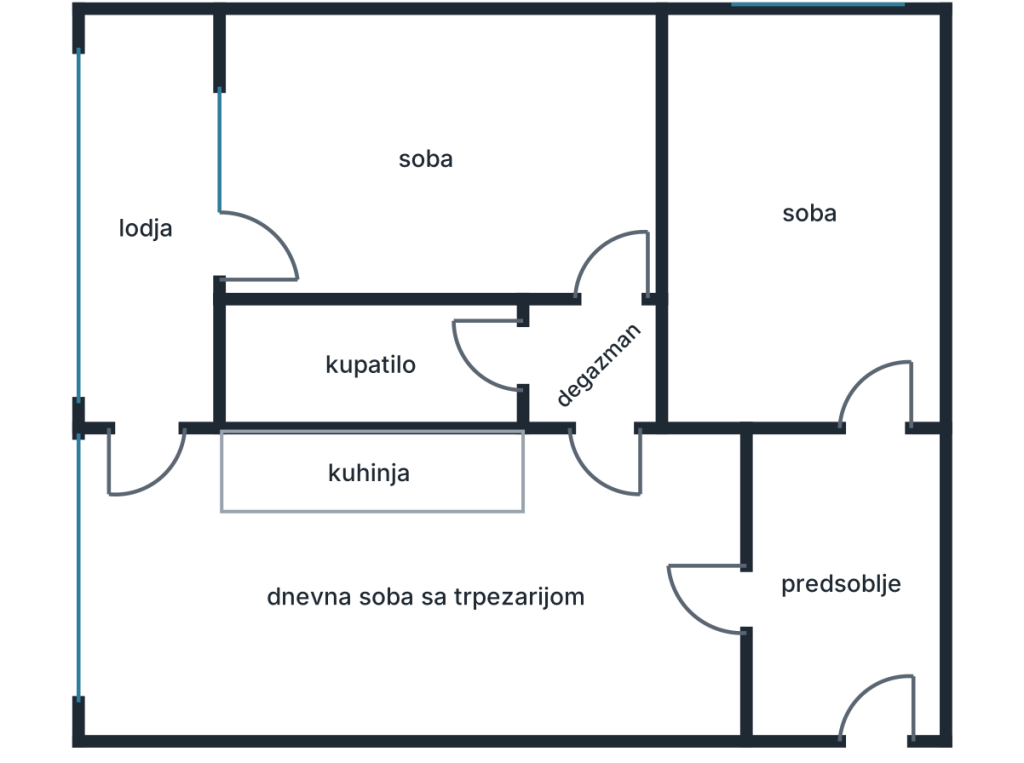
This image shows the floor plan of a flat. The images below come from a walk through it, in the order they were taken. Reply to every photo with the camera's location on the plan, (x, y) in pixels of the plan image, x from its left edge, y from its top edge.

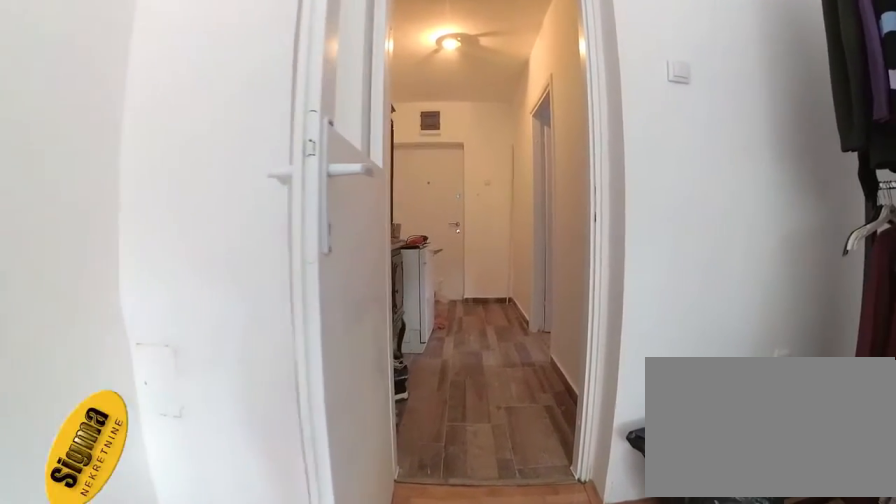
(884, 277)
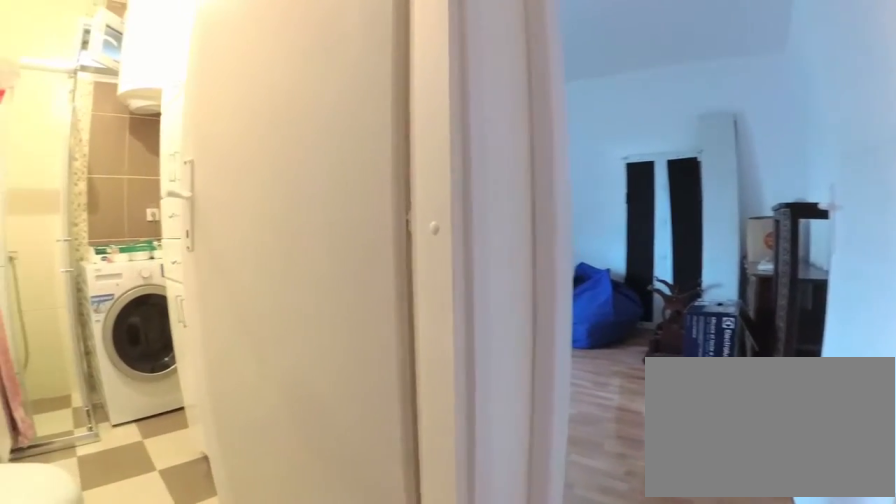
(581, 410)
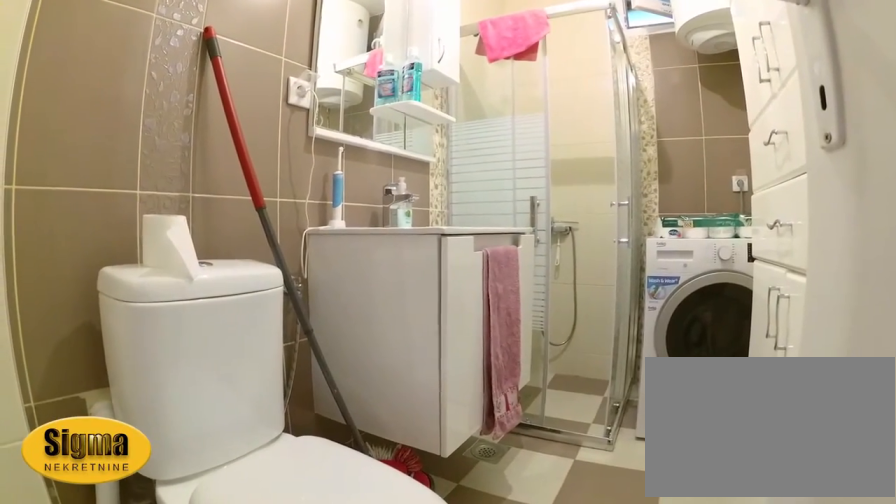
(536, 365)
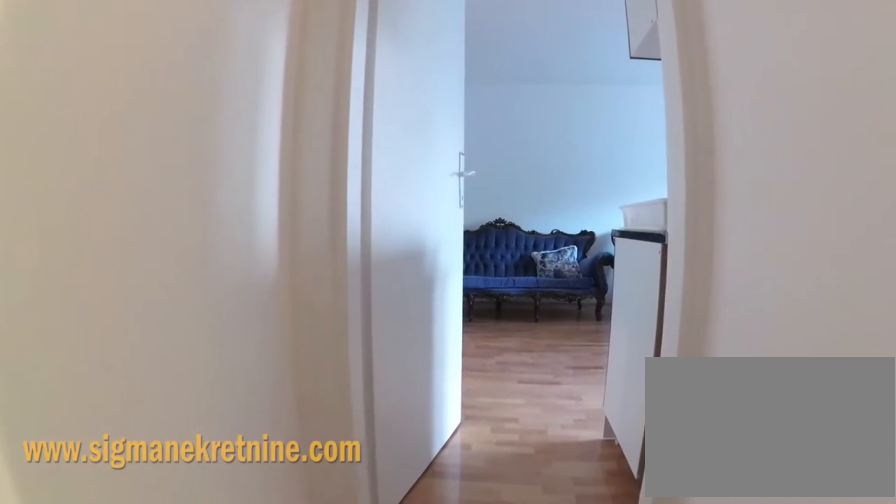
(608, 310)
